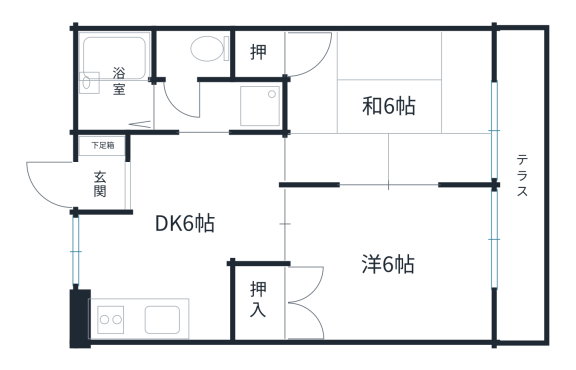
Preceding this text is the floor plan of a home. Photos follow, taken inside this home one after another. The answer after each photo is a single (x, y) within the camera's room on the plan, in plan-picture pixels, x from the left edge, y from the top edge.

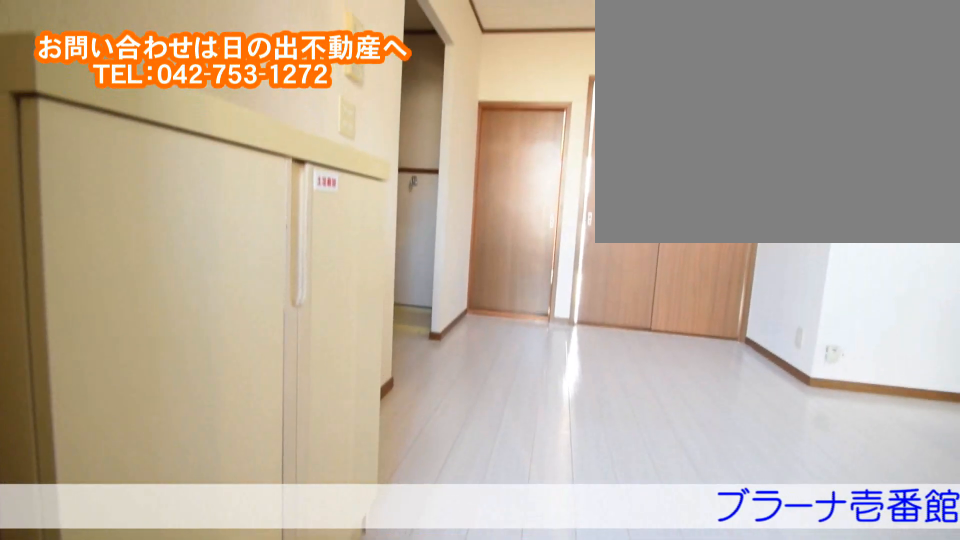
(125, 183)
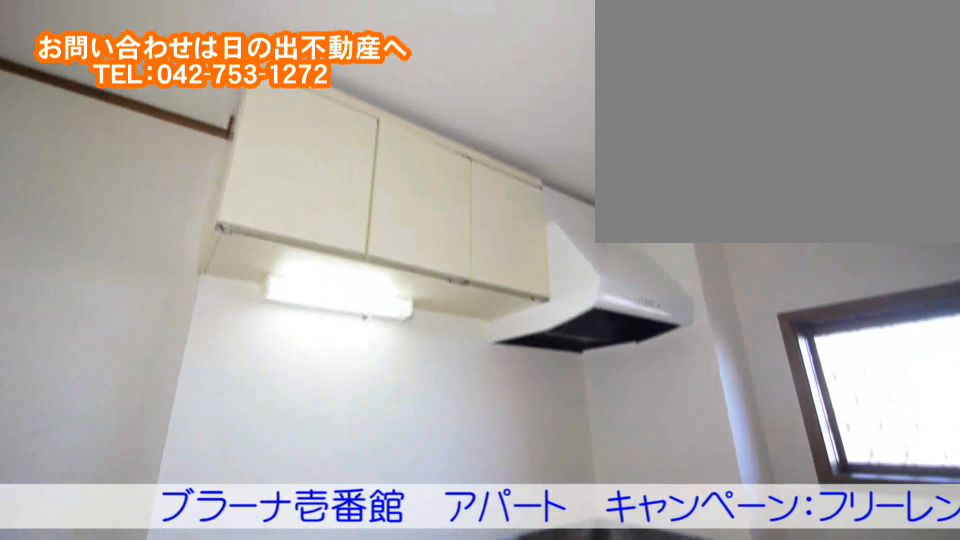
(189, 247)
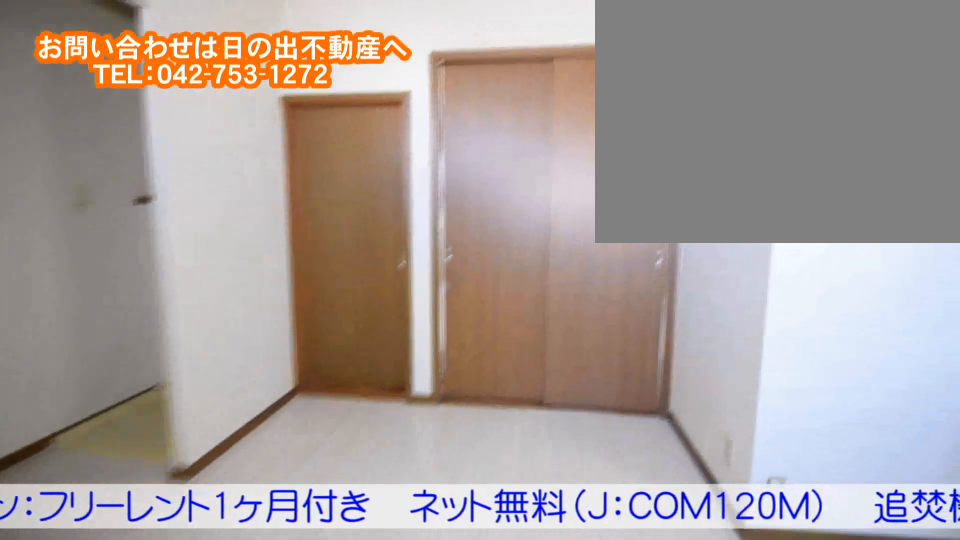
(189, 247)
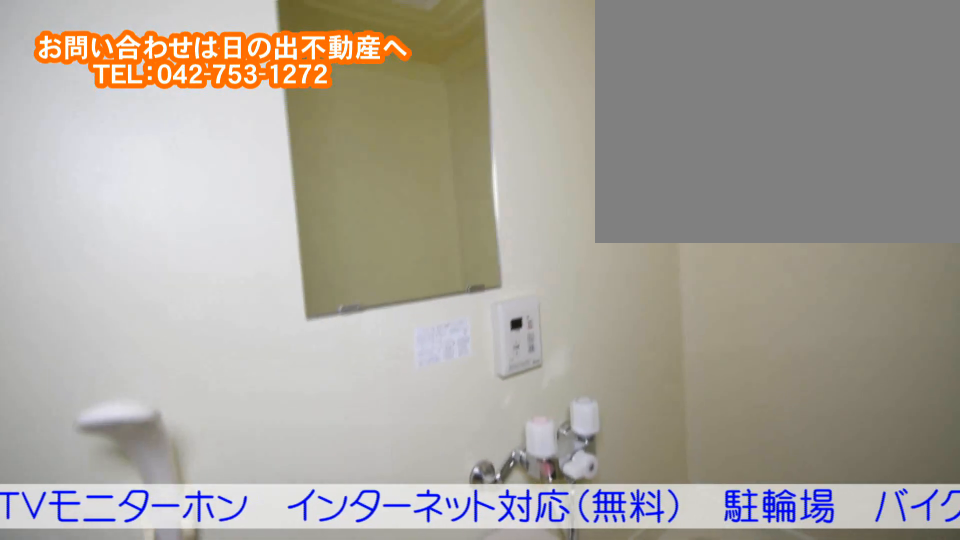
(116, 94)
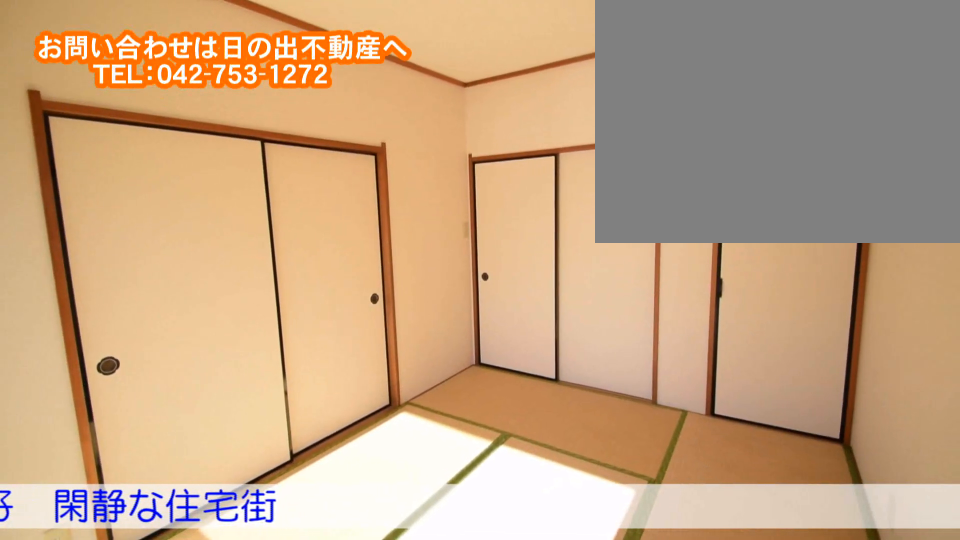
(439, 105)
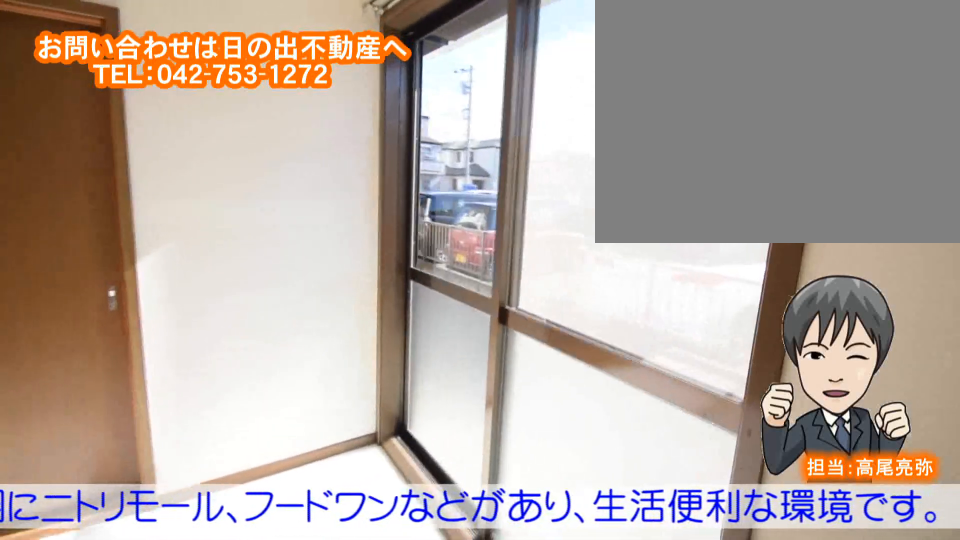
(443, 257)
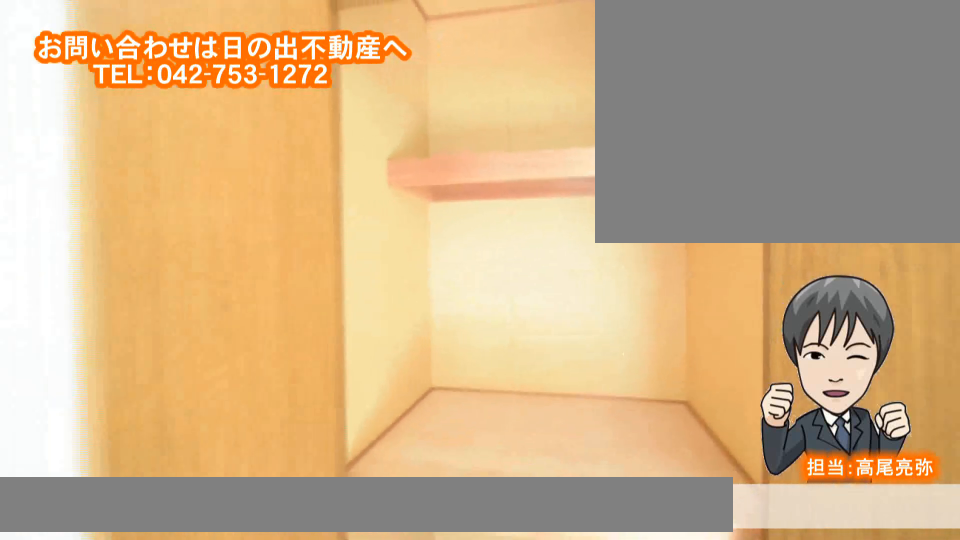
(443, 258)
